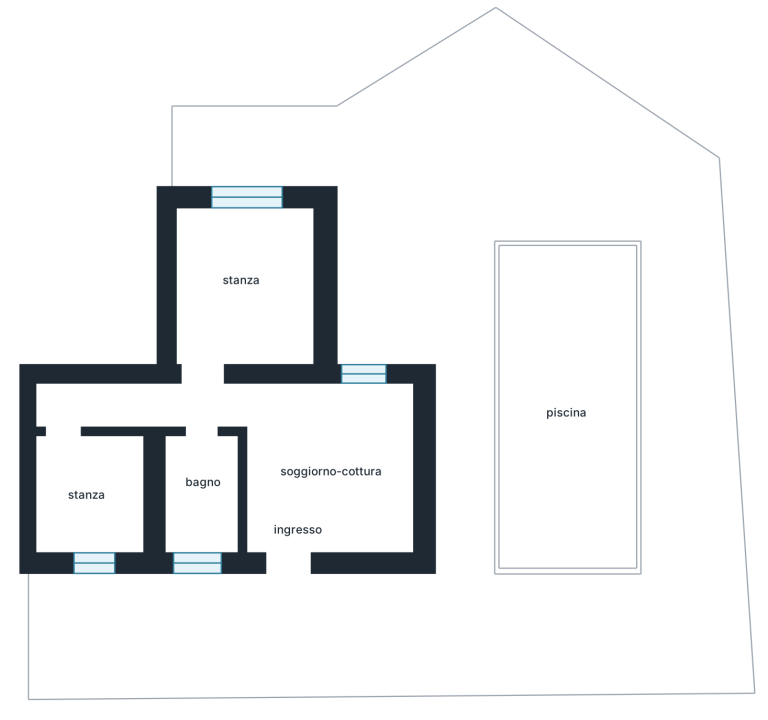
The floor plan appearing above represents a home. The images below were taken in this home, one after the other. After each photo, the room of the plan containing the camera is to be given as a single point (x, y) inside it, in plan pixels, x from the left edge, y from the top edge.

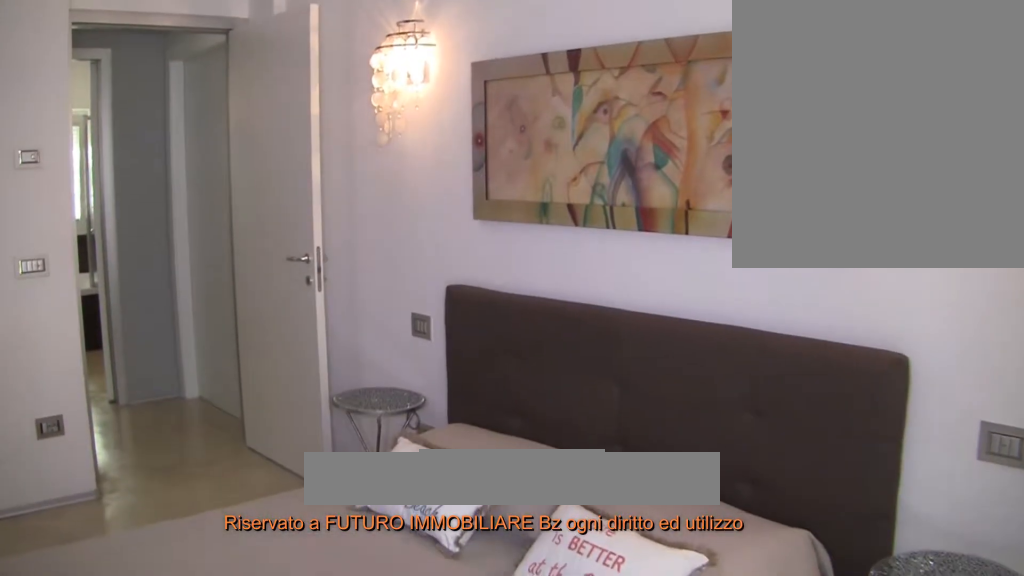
(247, 287)
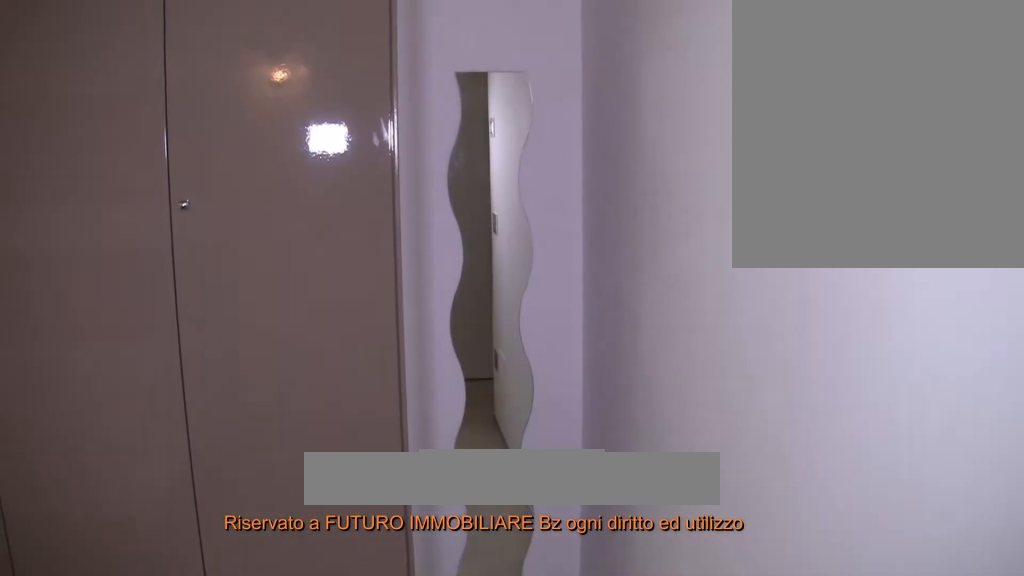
(247, 287)
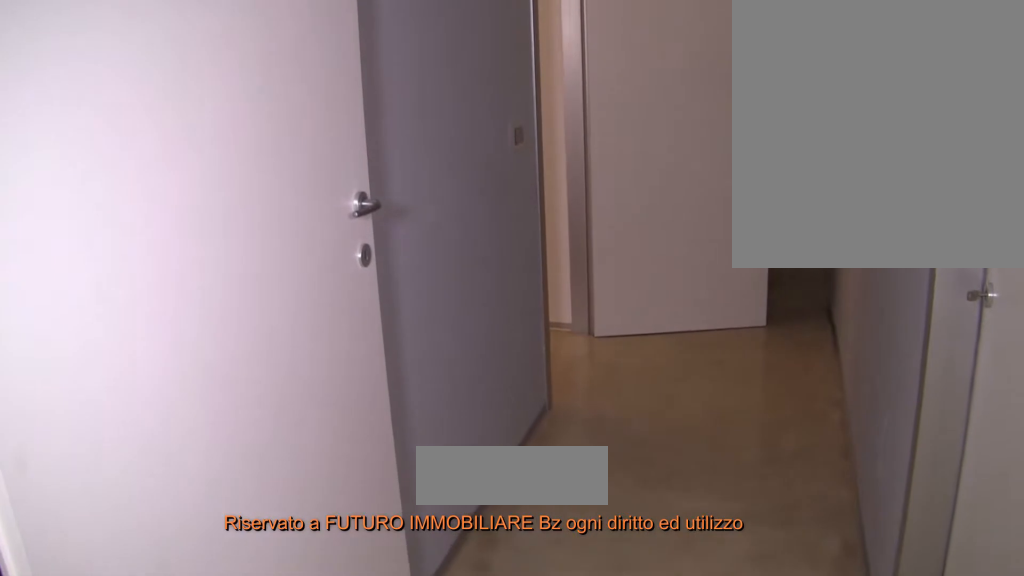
(160, 406)
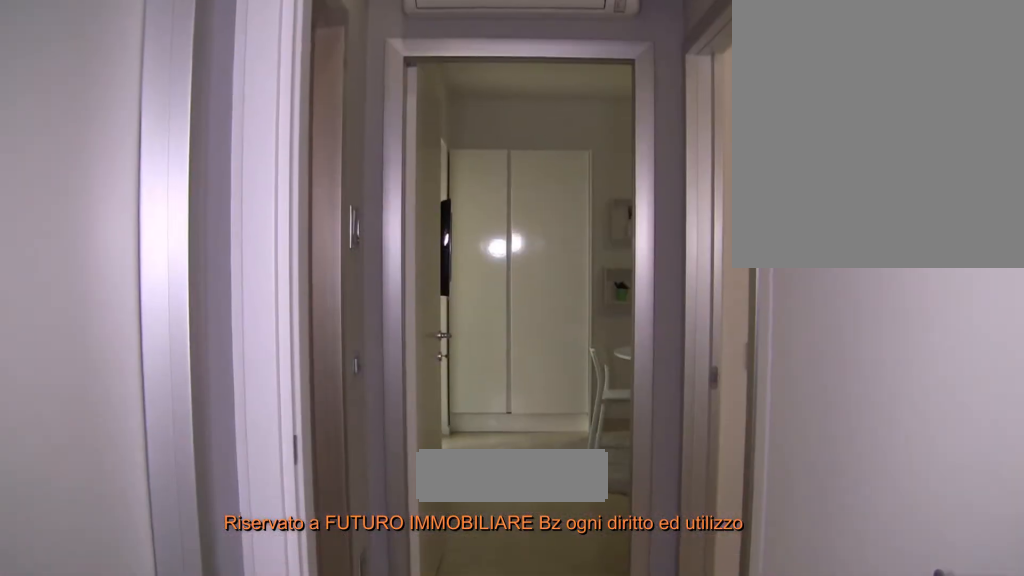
(160, 406)
